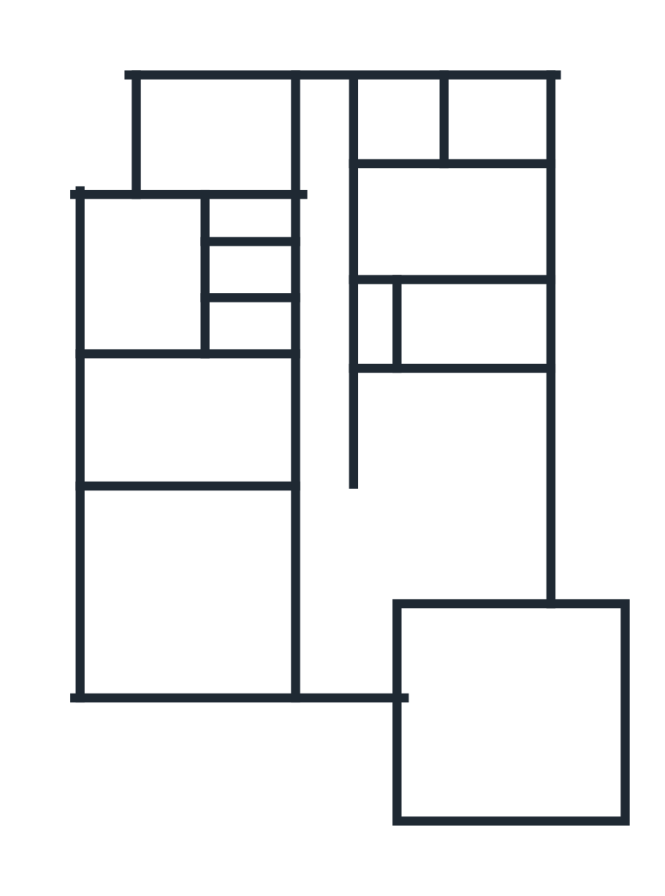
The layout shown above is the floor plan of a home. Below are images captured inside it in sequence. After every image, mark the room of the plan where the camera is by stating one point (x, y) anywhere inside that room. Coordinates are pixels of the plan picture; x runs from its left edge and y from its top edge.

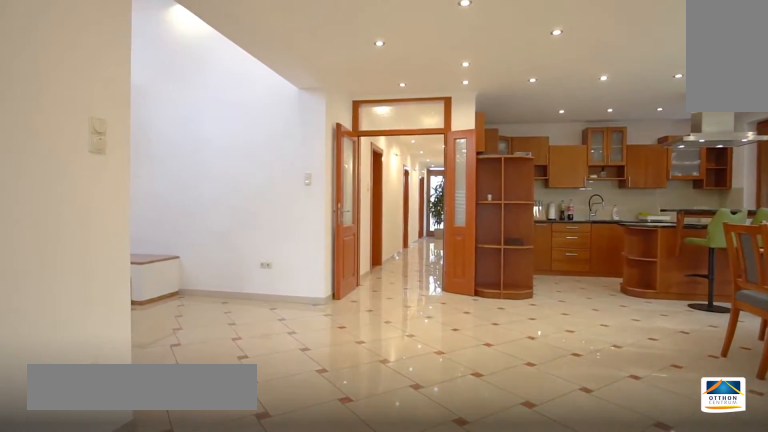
(348, 632)
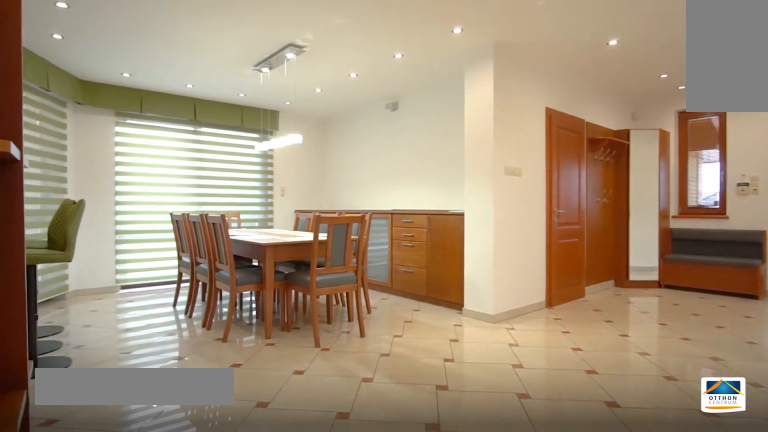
(463, 498)
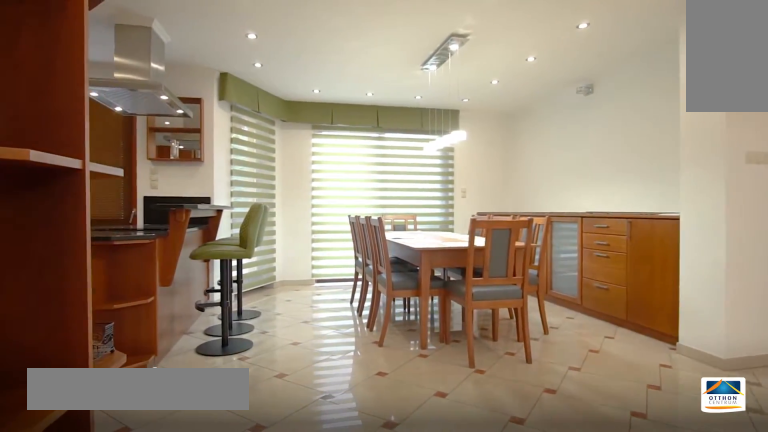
(463, 497)
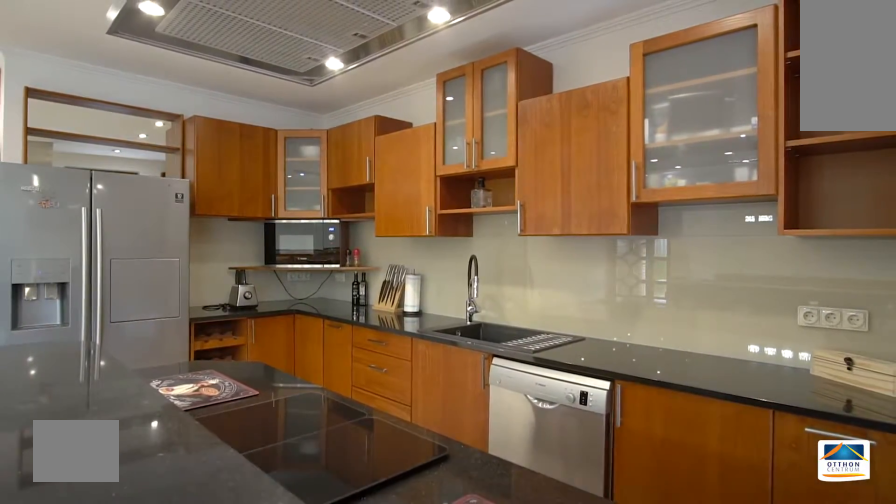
(449, 422)
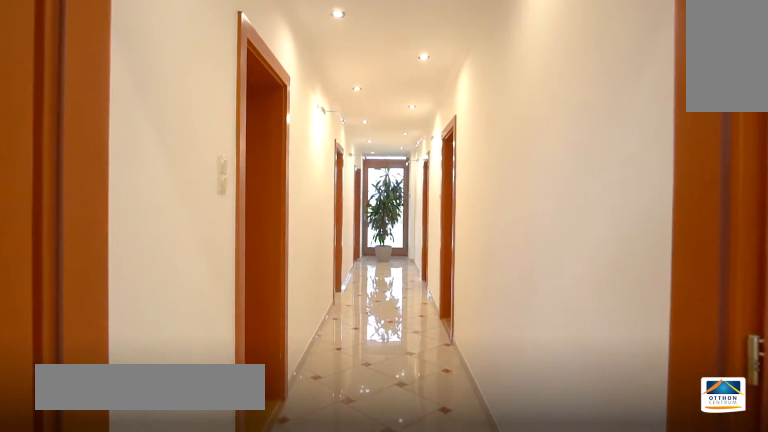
(333, 375)
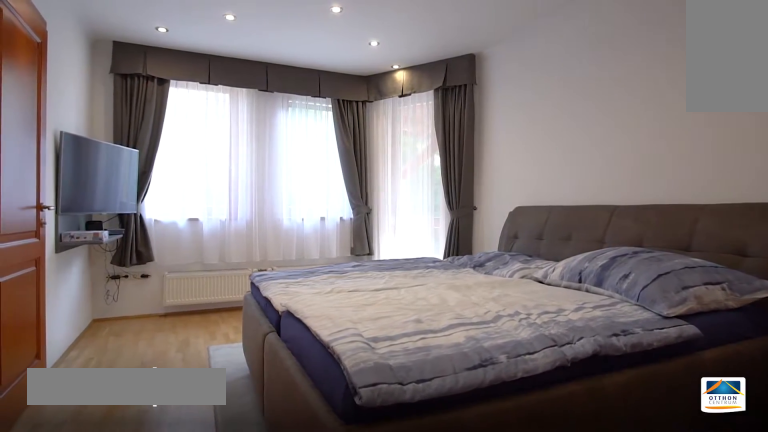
(477, 230)
